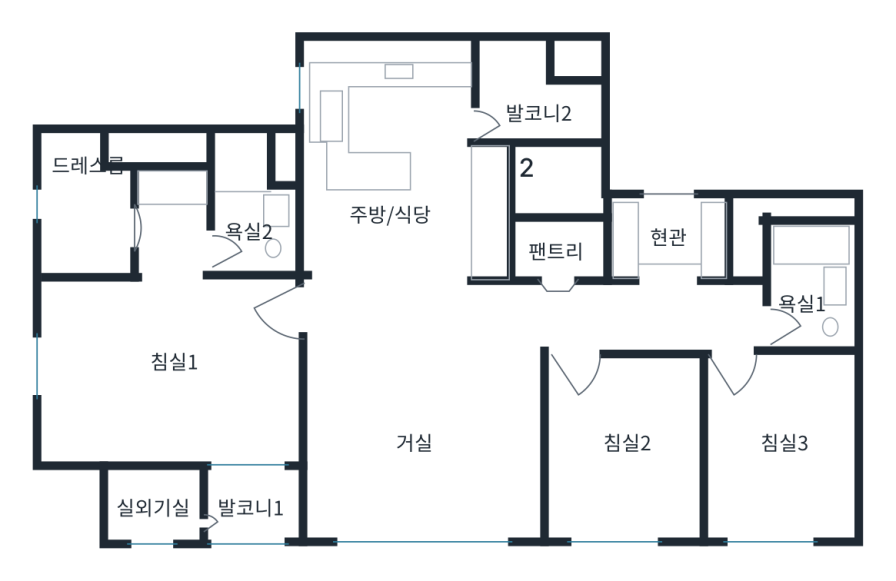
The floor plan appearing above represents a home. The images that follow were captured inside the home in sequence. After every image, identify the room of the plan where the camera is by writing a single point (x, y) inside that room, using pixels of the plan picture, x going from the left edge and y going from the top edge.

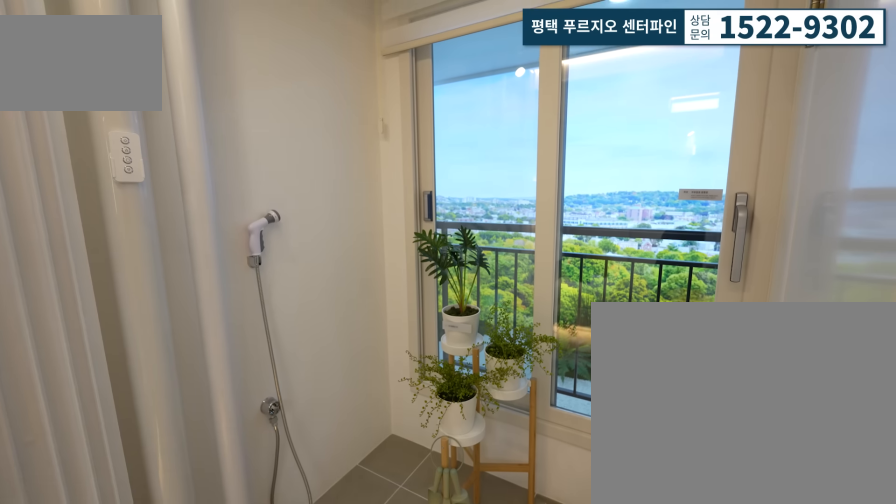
(245, 493)
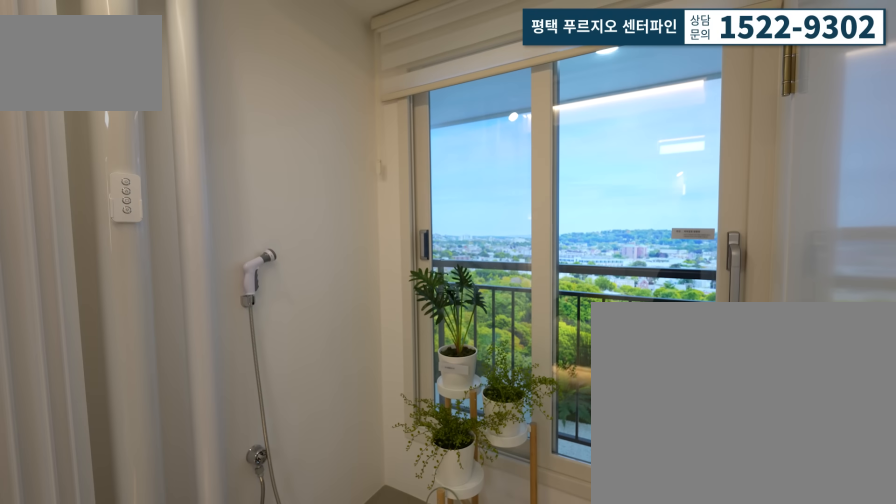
(245, 494)
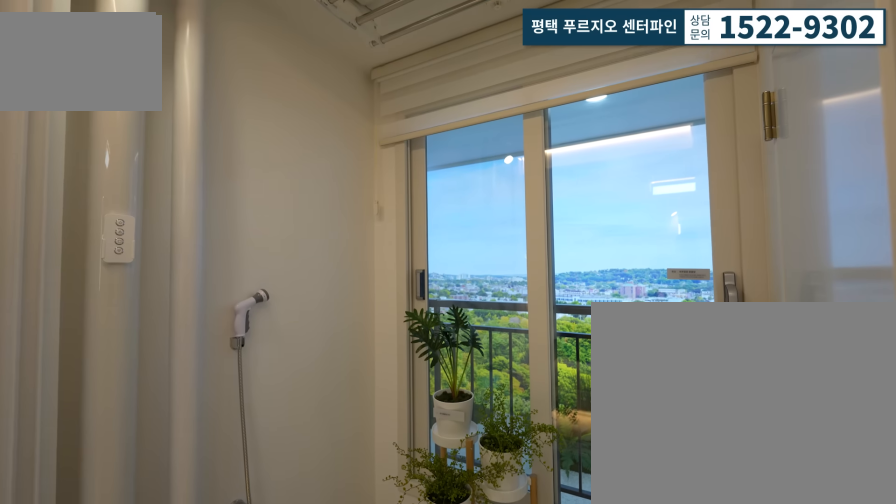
(293, 505)
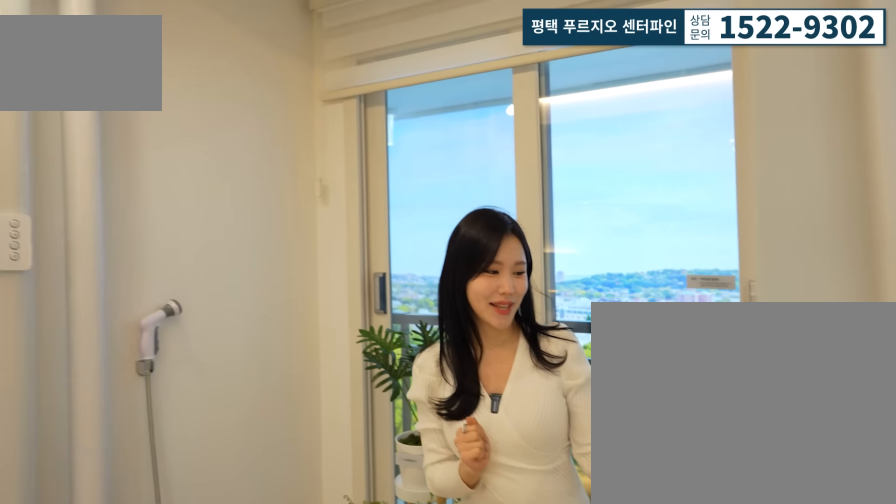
(245, 493)
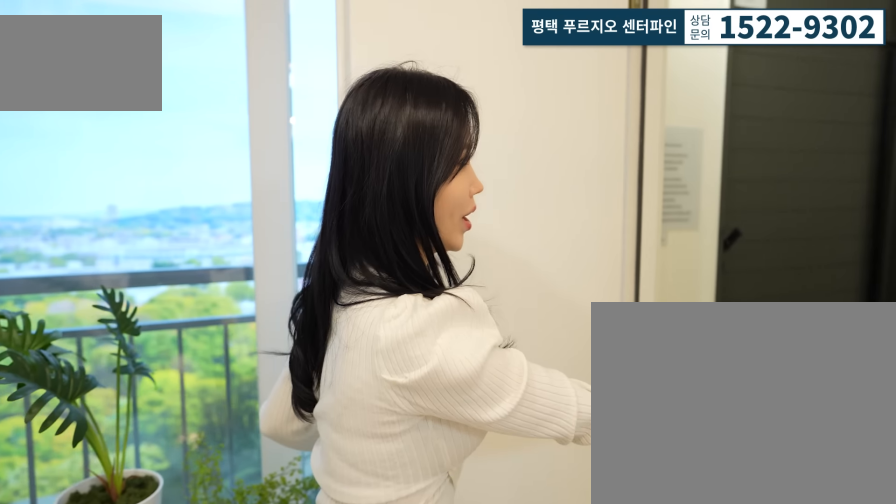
(245, 506)
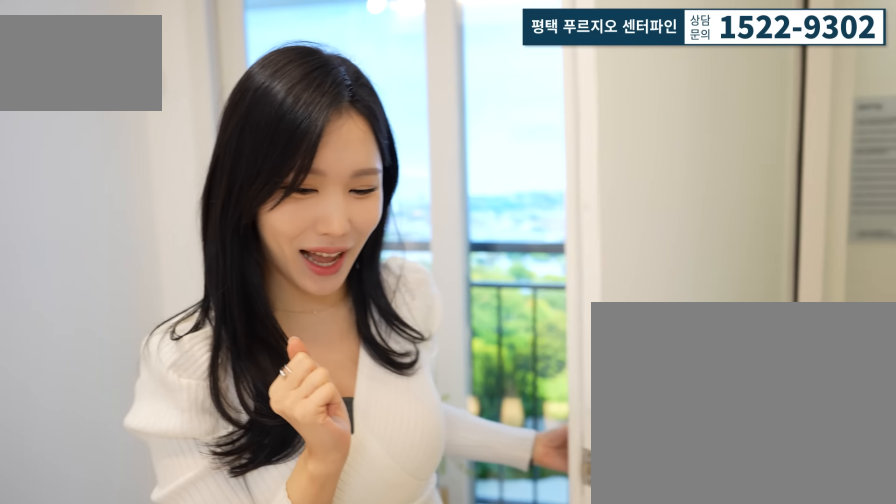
(245, 493)
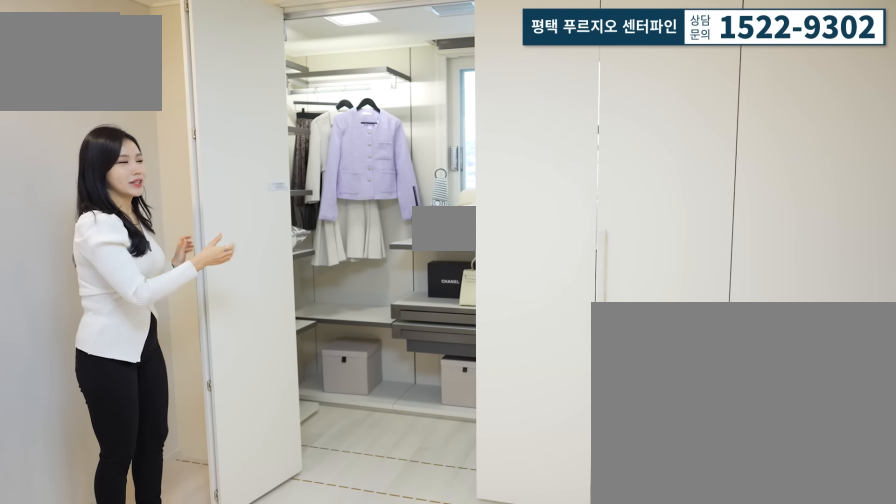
(108, 369)
